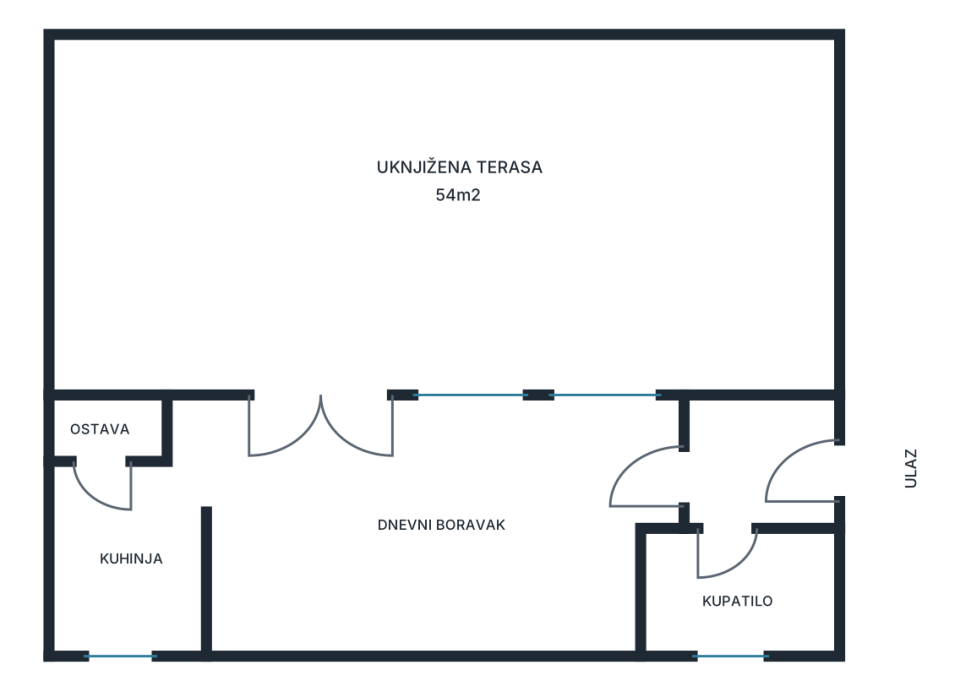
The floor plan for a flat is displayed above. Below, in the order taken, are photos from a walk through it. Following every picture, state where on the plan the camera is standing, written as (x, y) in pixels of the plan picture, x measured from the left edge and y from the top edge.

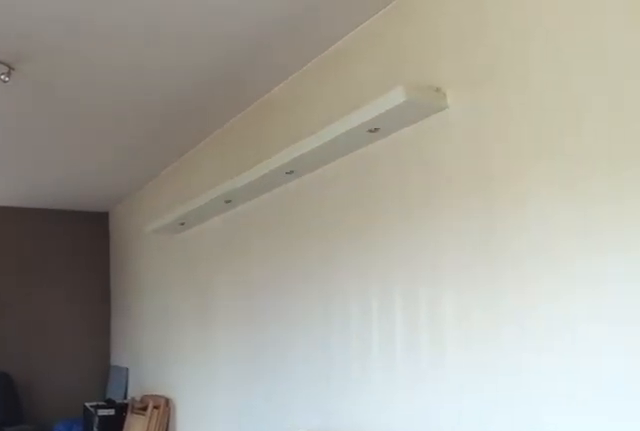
(244, 471)
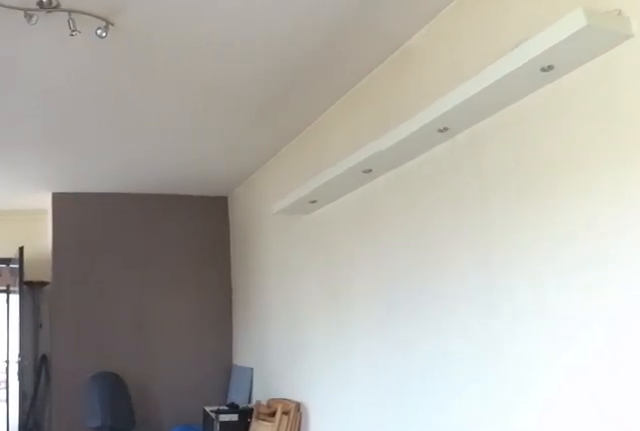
(266, 471)
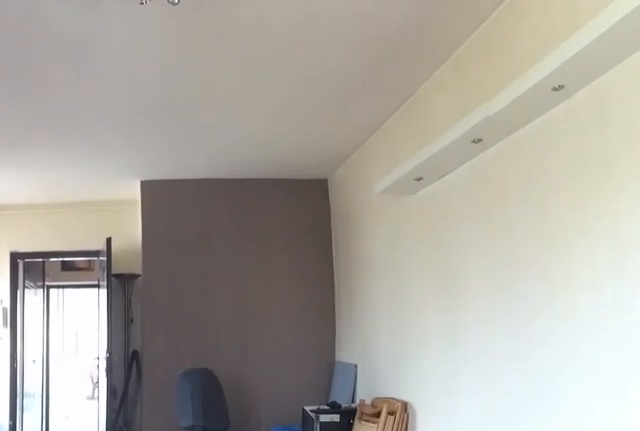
(266, 471)
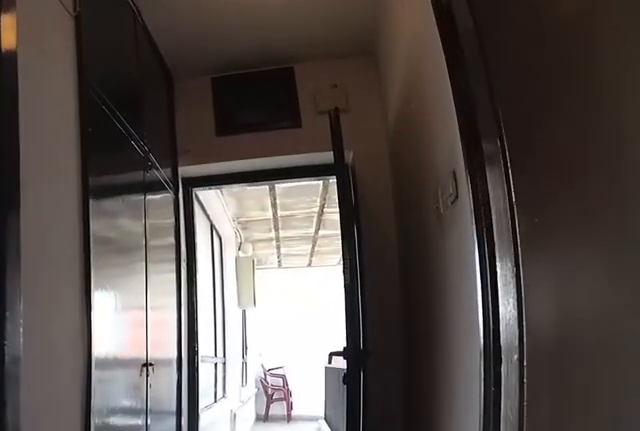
(563, 491)
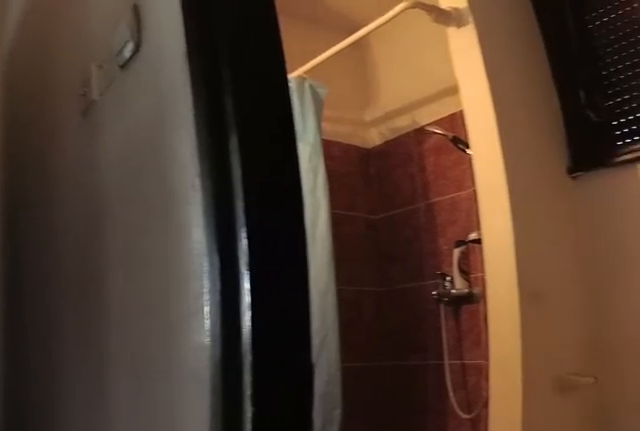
(655, 487)
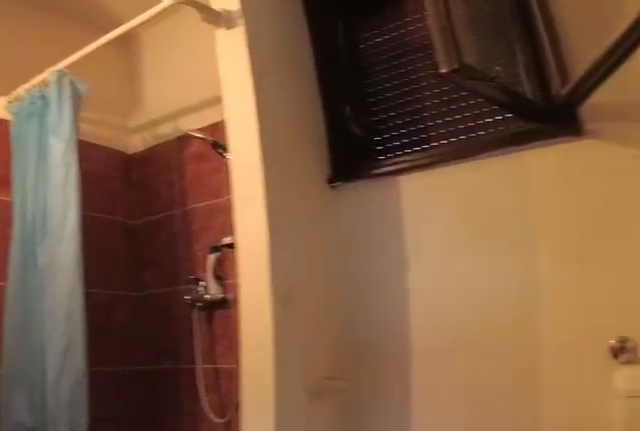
(662, 493)
